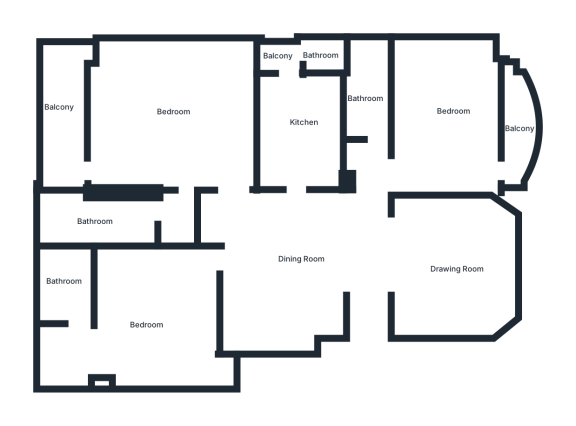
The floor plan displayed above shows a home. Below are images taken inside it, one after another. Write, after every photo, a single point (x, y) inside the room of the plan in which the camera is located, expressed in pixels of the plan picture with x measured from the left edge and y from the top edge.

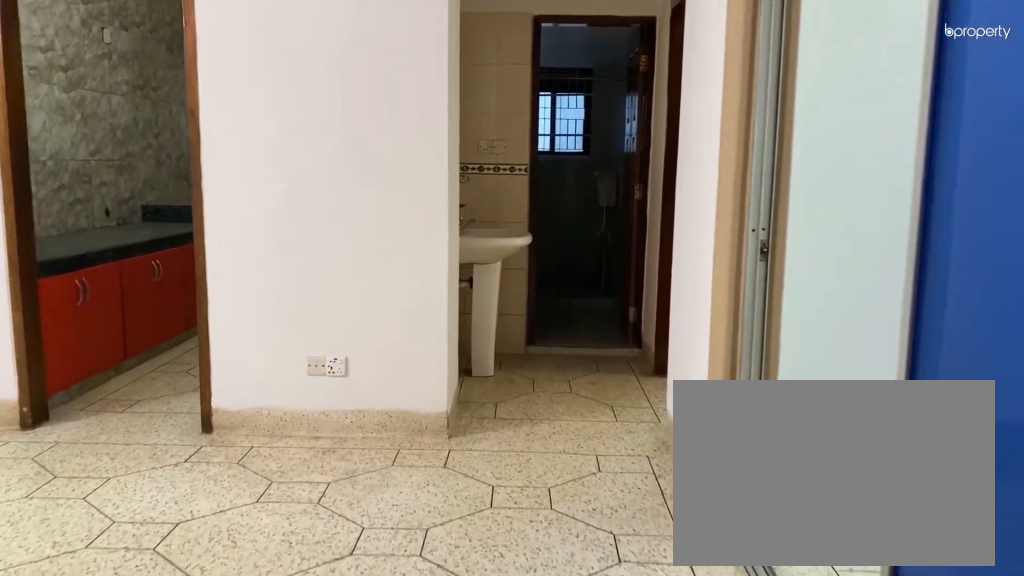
(368, 283)
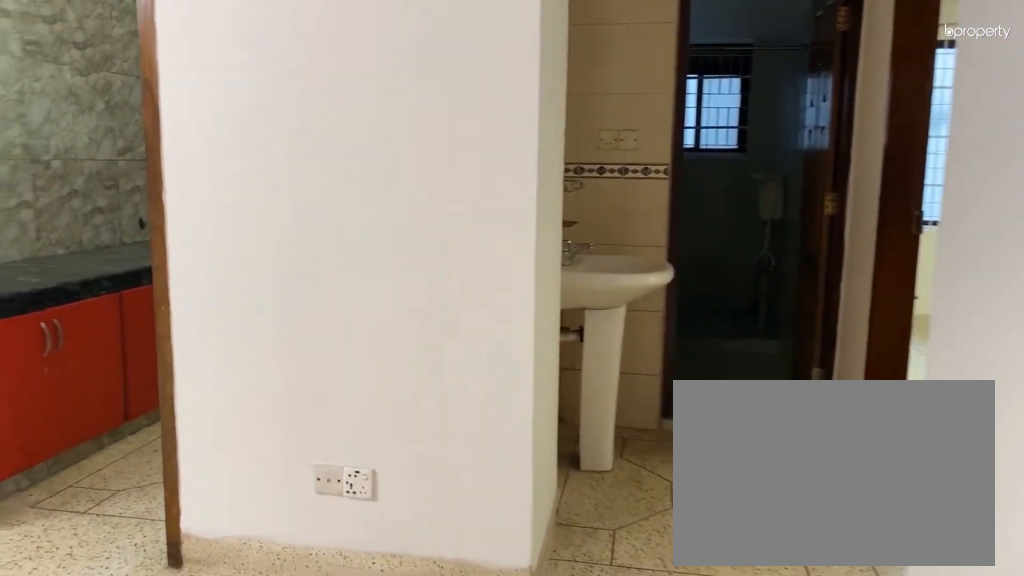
(368, 283)
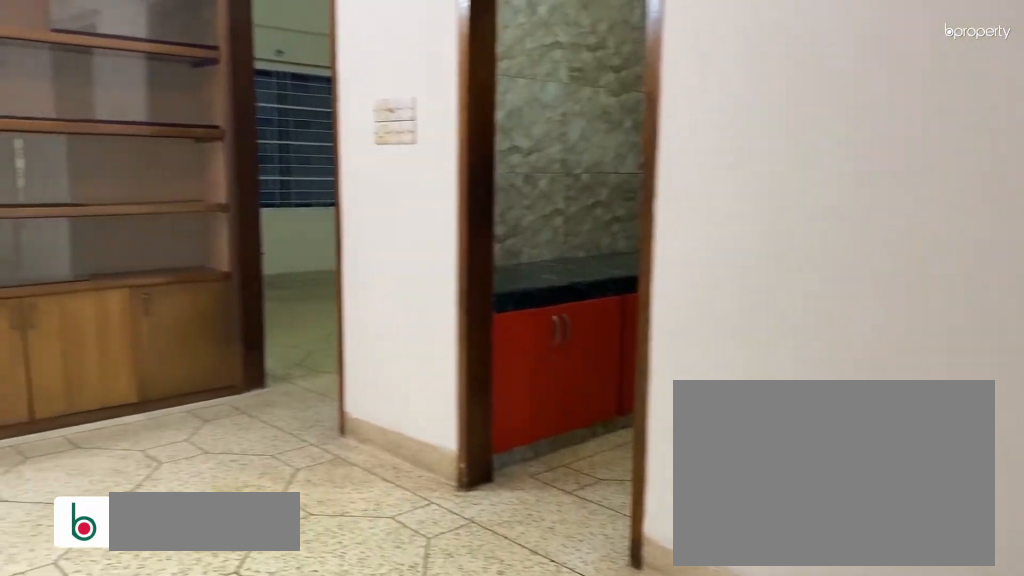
(285, 263)
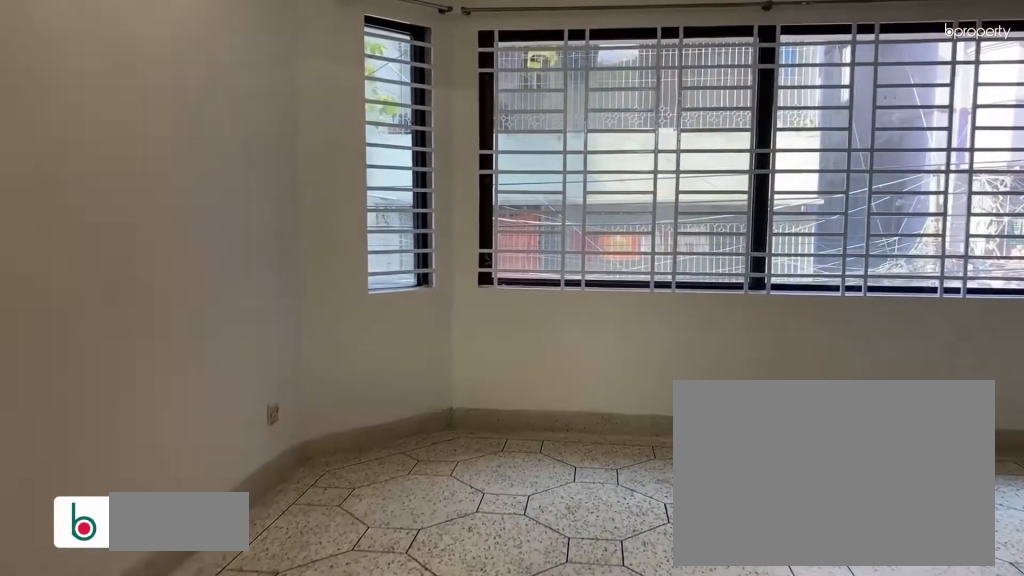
(405, 267)
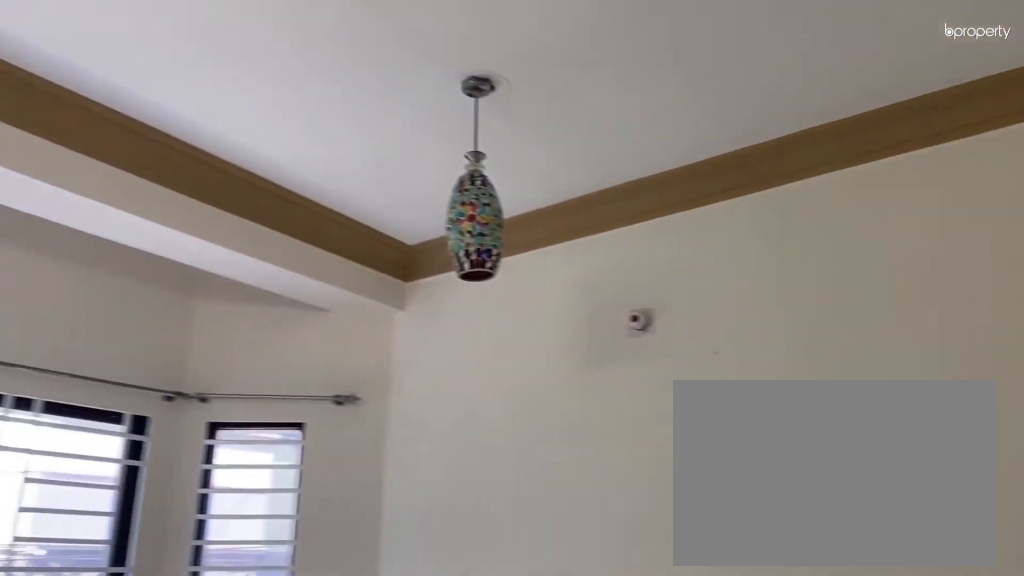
(459, 267)
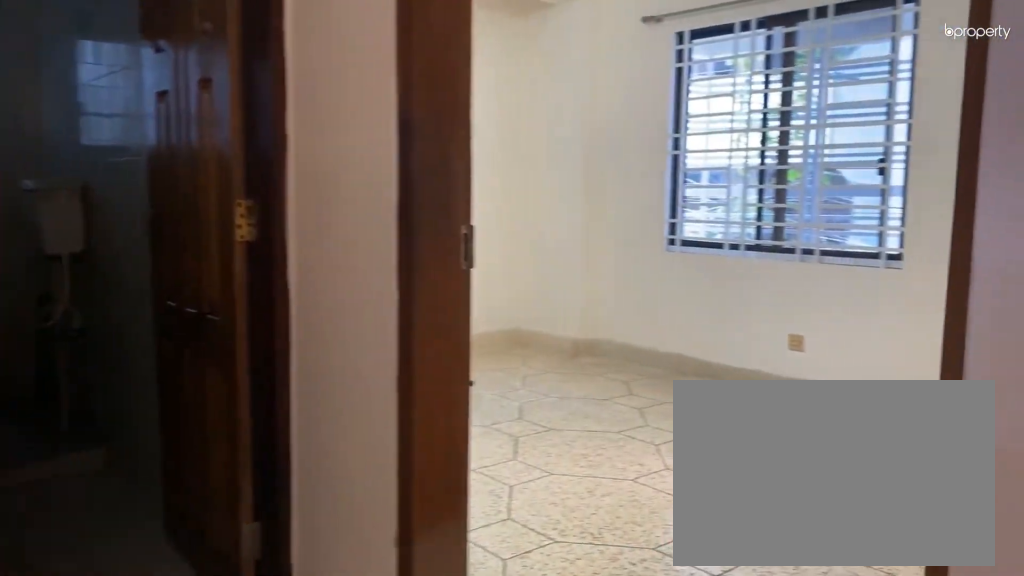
(366, 170)
